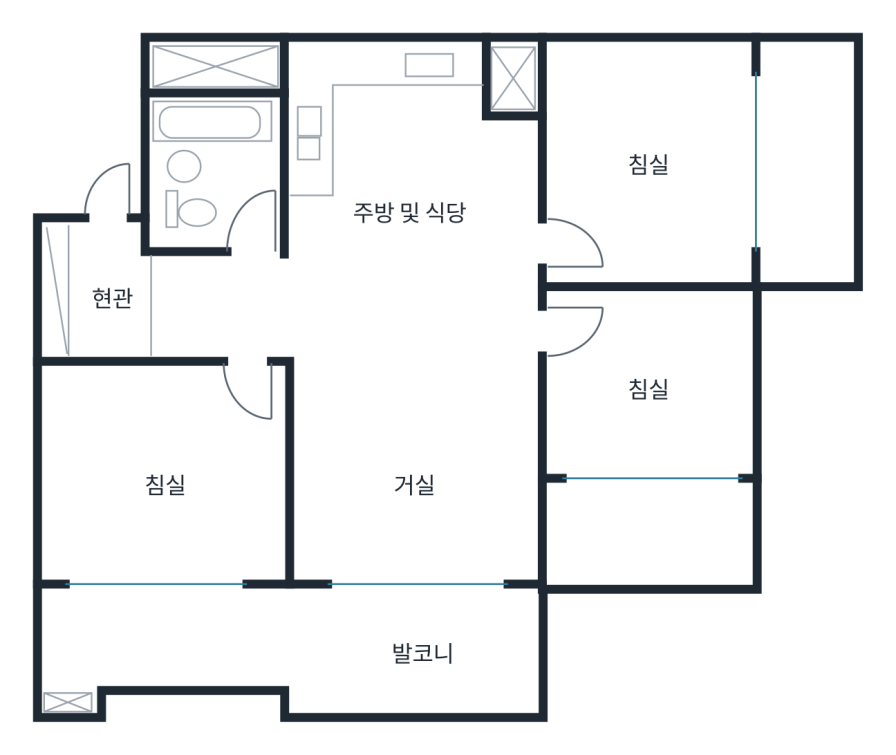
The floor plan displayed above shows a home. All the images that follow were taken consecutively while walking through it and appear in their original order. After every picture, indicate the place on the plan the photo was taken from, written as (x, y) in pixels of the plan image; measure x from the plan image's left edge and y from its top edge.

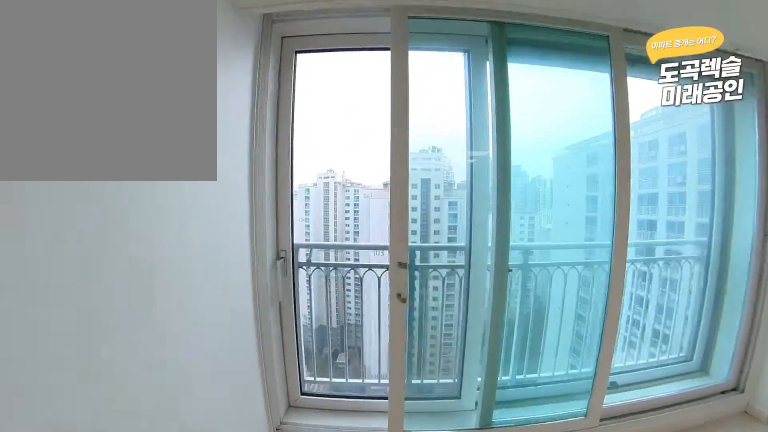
(481, 585)
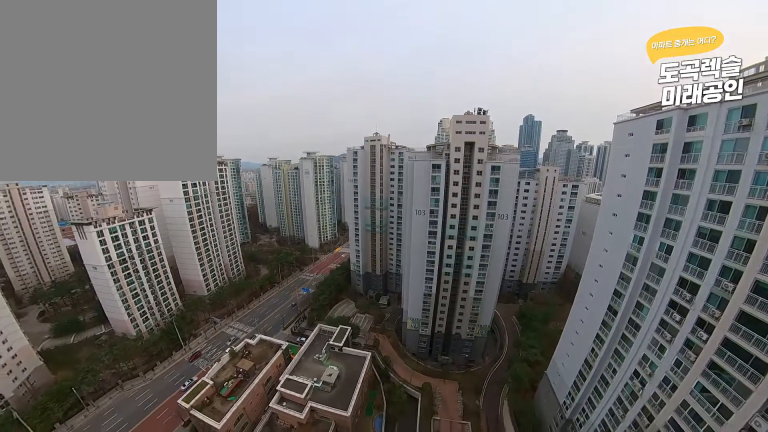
(484, 712)
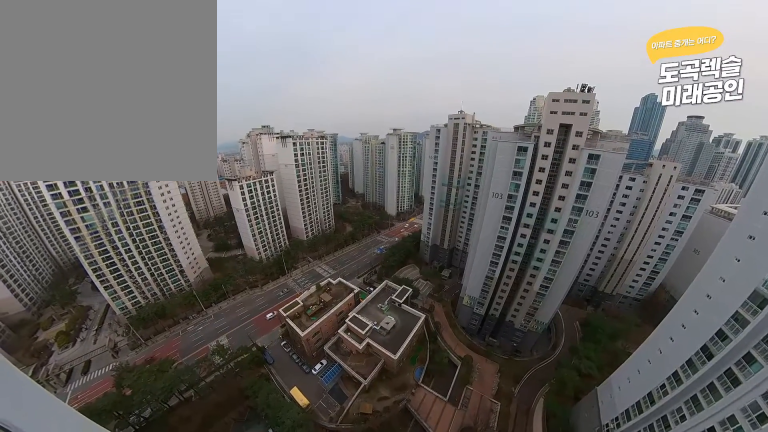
(484, 712)
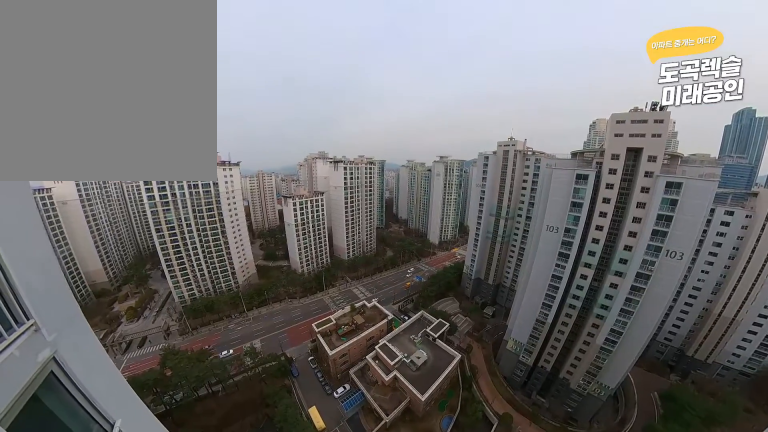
(484, 712)
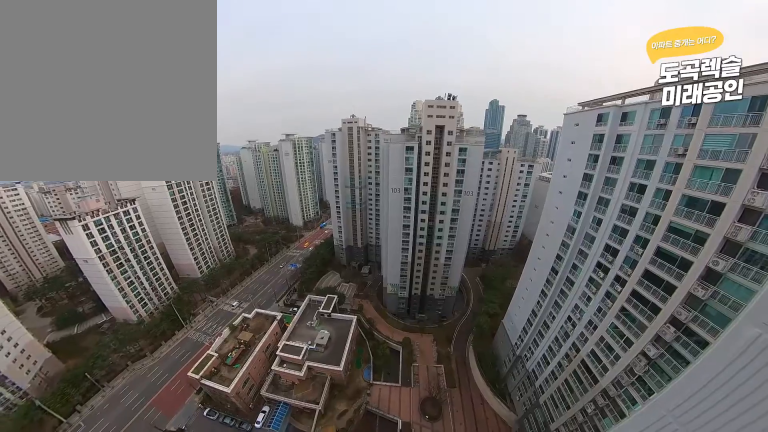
(487, 712)
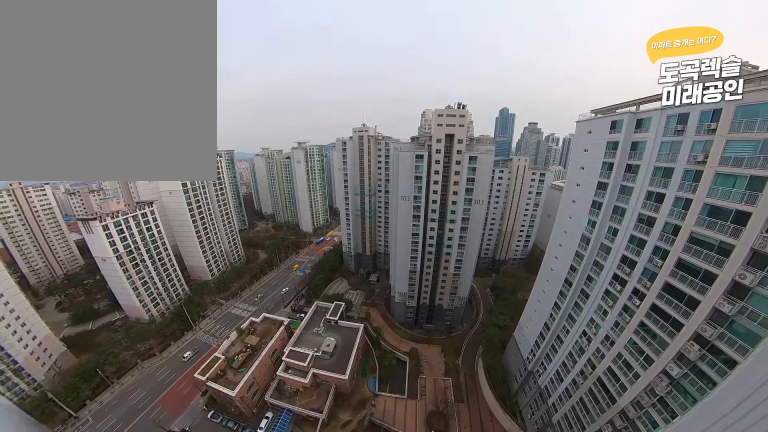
(484, 712)
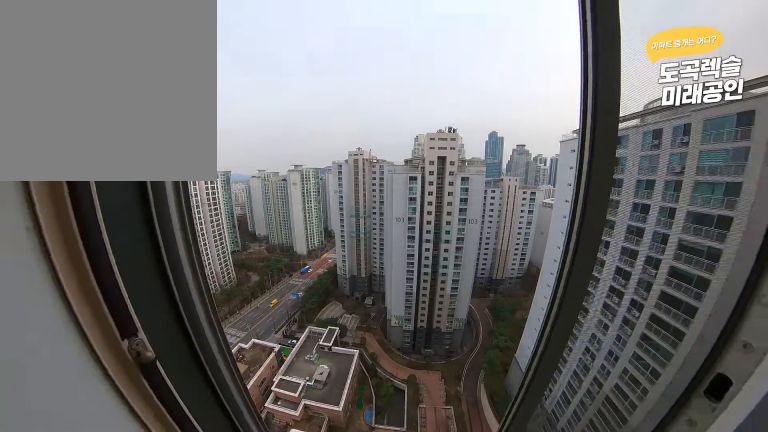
(483, 700)
